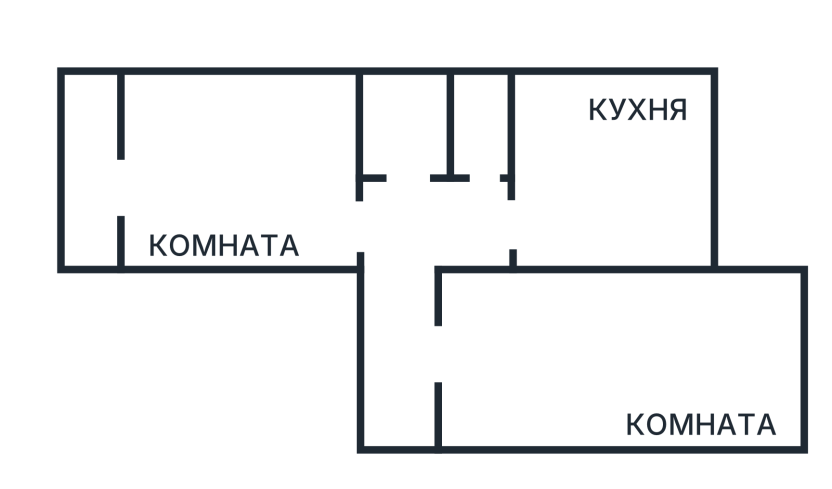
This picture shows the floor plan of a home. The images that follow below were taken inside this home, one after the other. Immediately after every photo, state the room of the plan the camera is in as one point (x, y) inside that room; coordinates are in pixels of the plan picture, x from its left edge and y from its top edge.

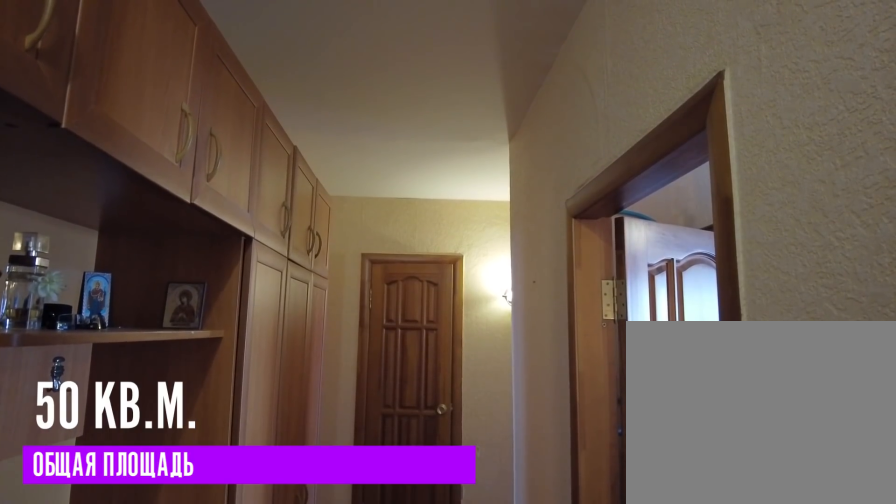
(410, 413)
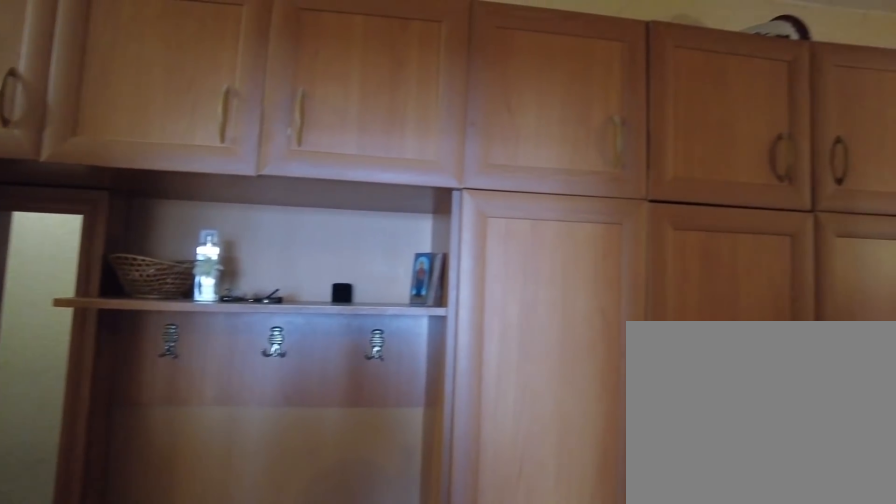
(410, 413)
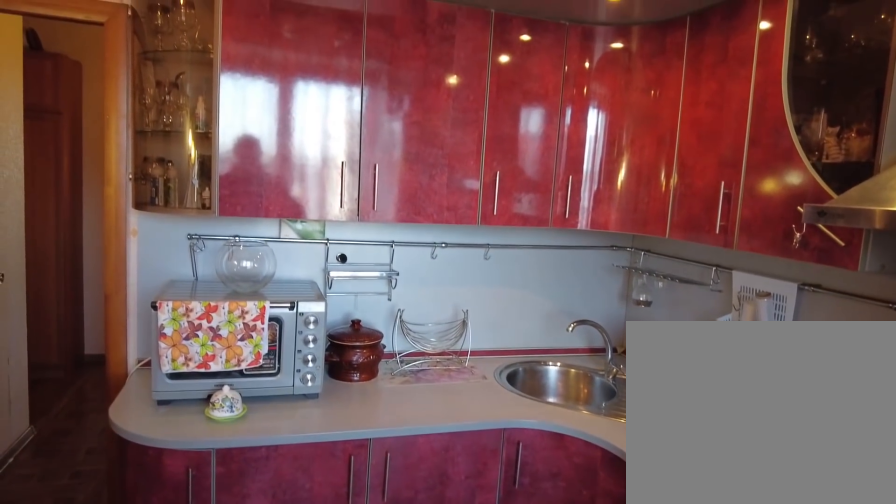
(560, 228)
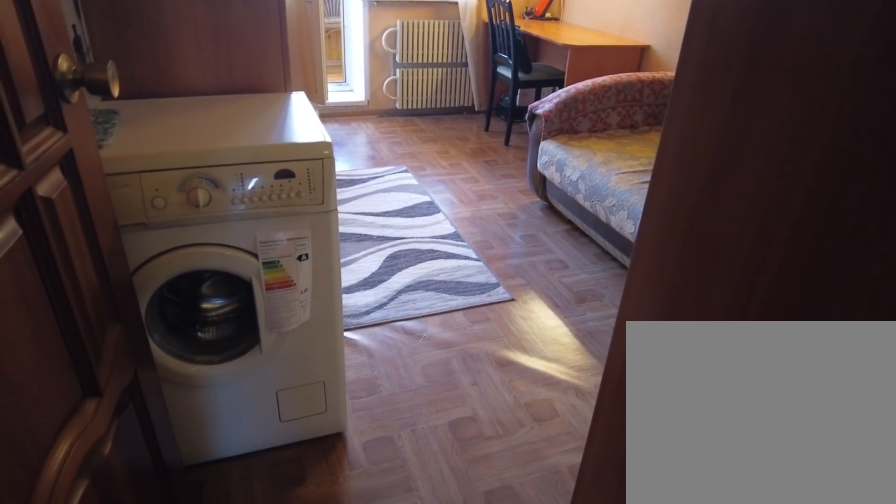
(384, 219)
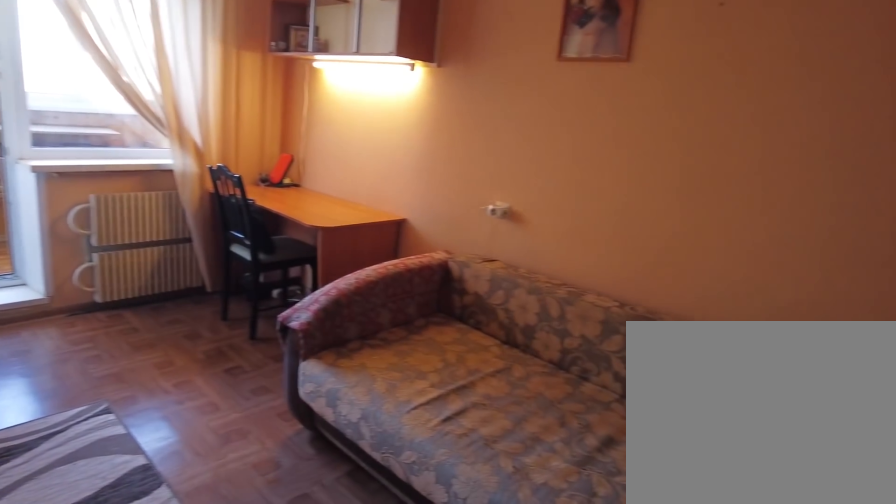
(265, 199)
